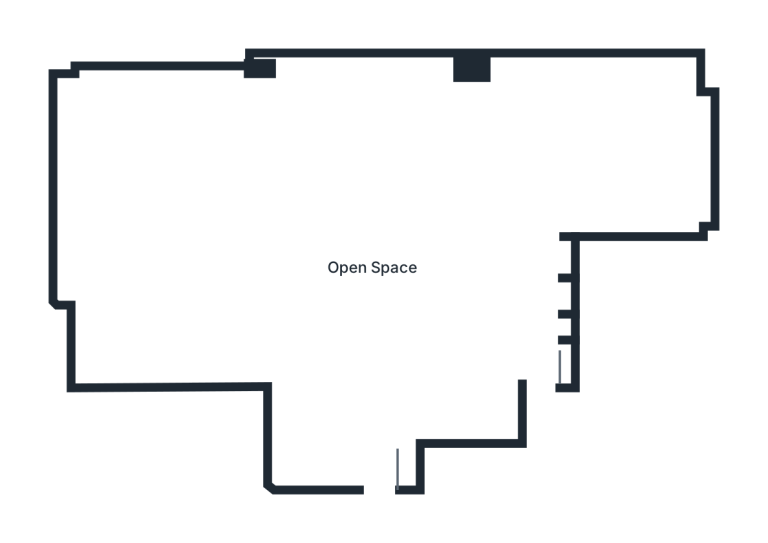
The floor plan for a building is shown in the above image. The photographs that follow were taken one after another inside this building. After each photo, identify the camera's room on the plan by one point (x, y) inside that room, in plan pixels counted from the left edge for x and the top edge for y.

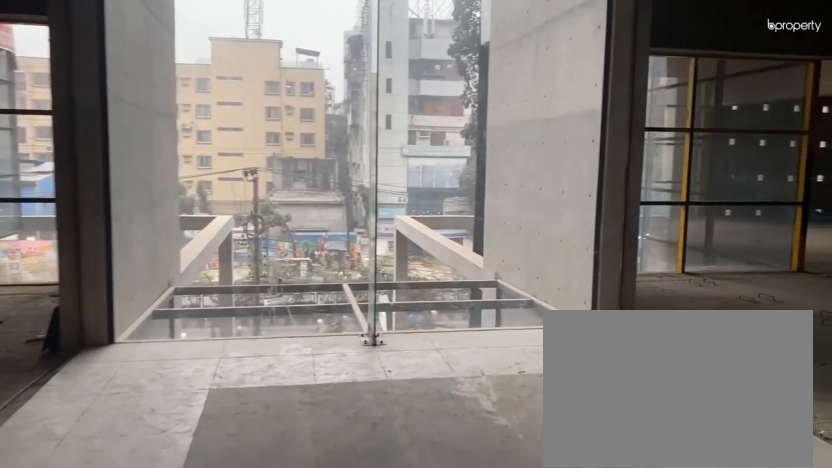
(383, 461)
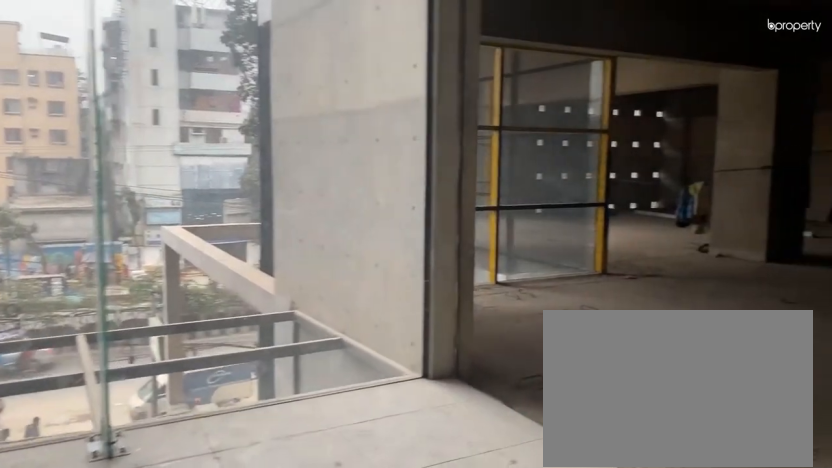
(383, 461)
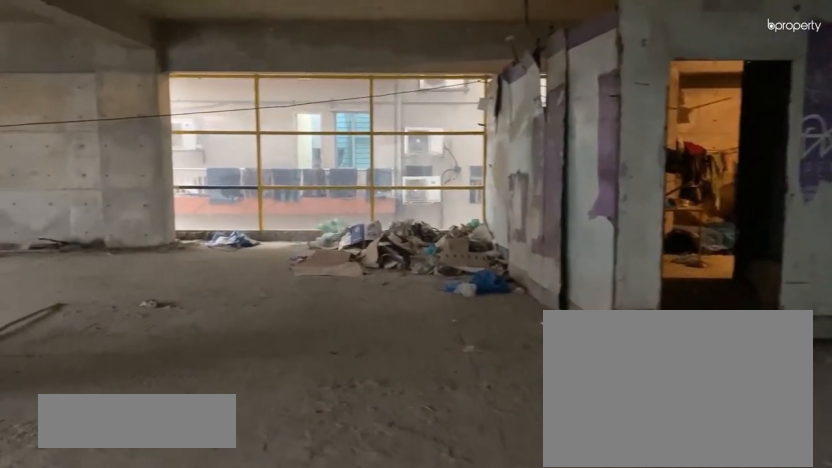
(383, 288)
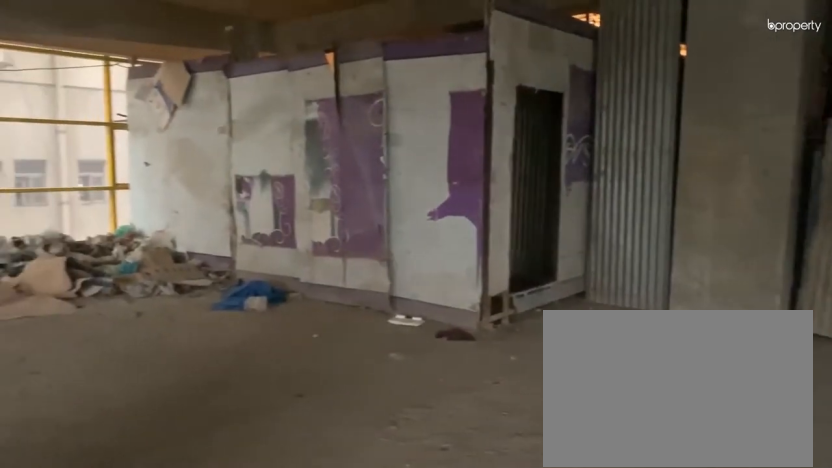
(383, 288)
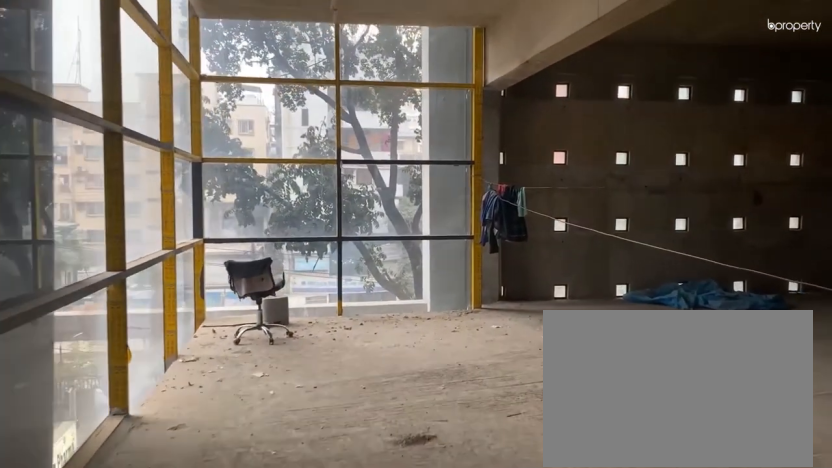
(222, 348)
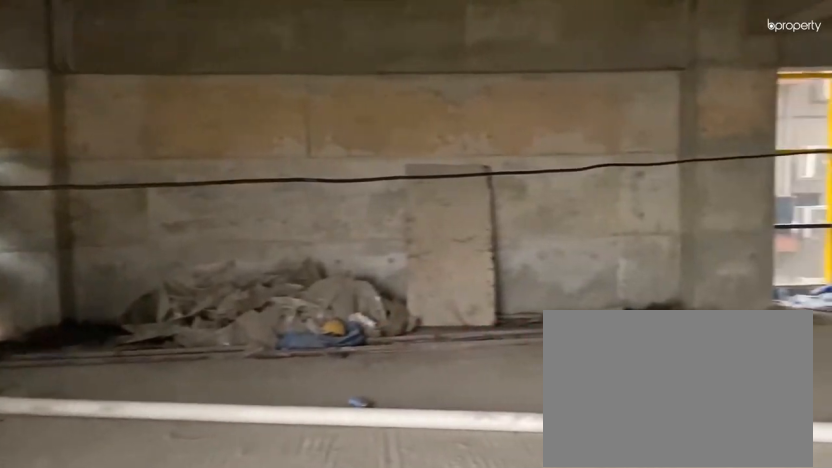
(117, 195)
